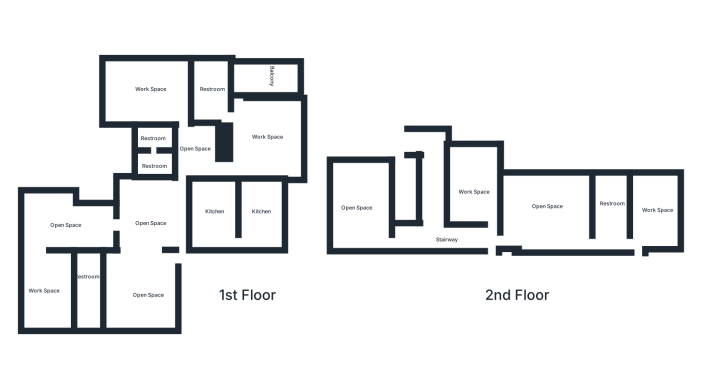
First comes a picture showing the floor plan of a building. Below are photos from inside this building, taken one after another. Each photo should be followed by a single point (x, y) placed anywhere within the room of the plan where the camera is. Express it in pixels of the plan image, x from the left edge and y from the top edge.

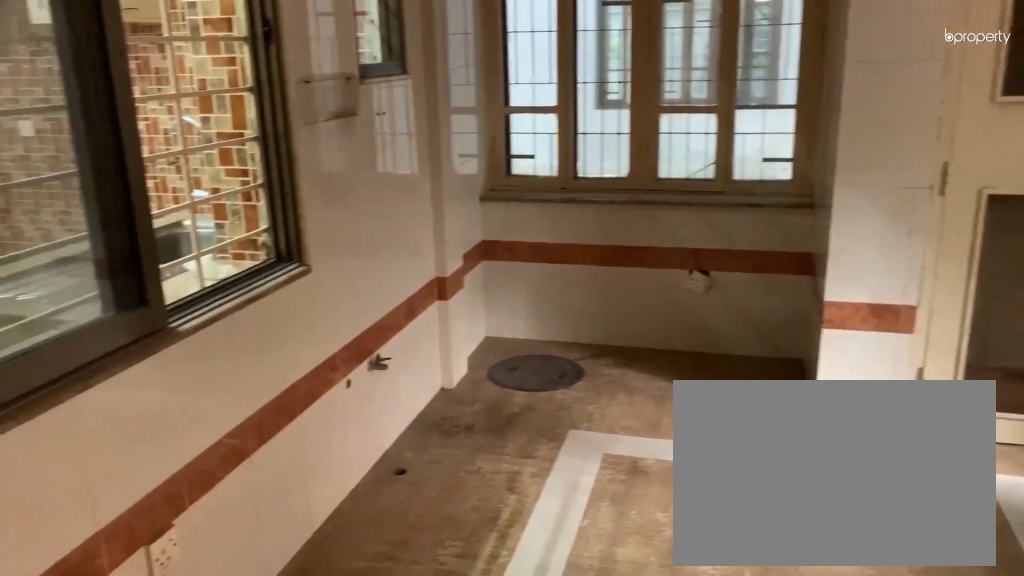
(263, 218)
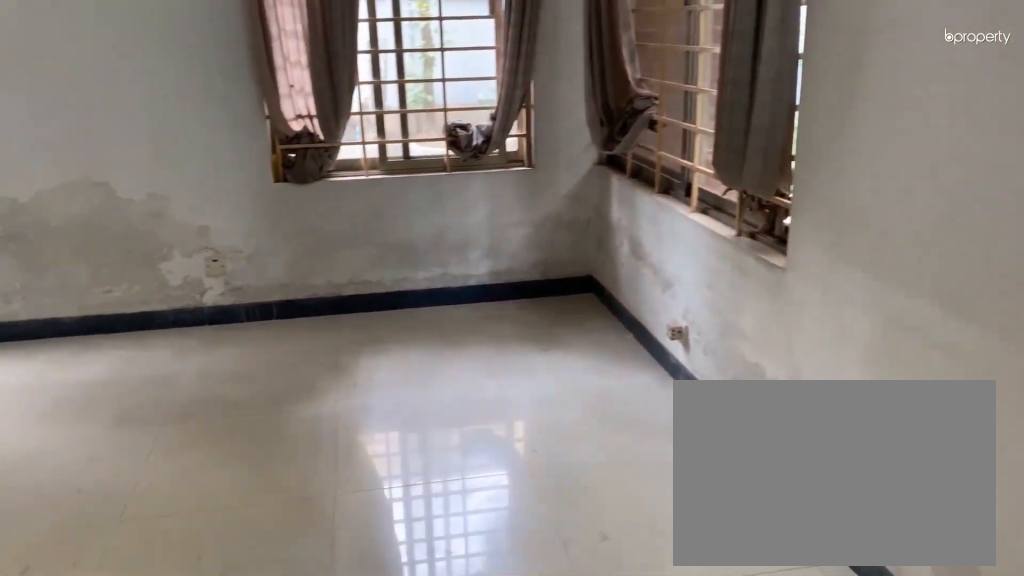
(150, 98)
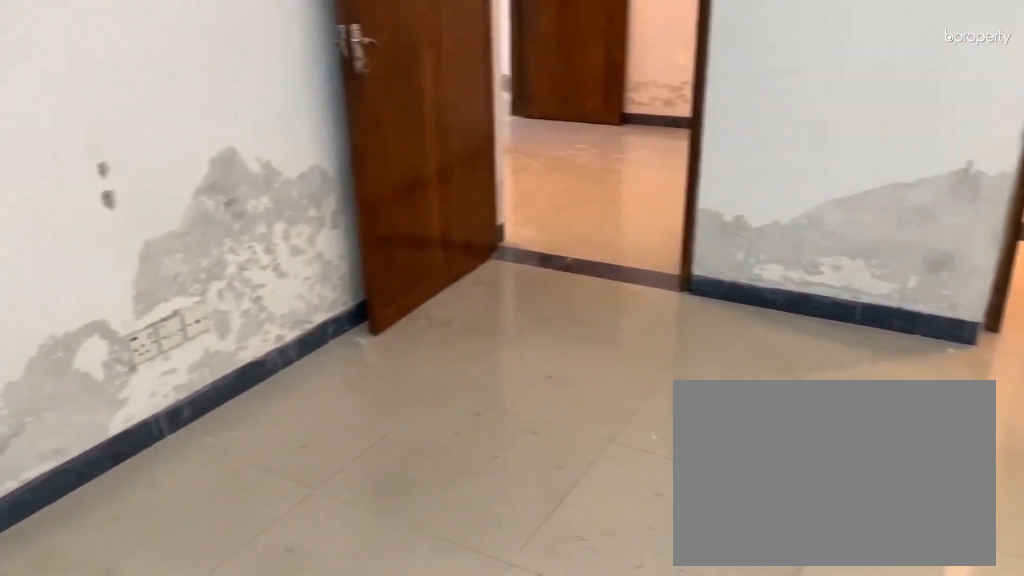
(150, 98)
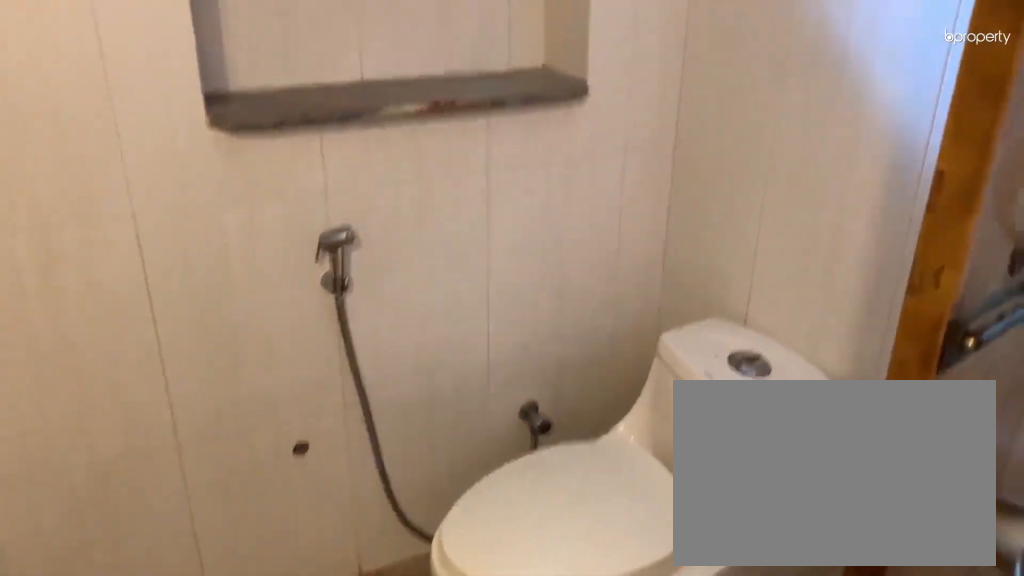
(152, 162)
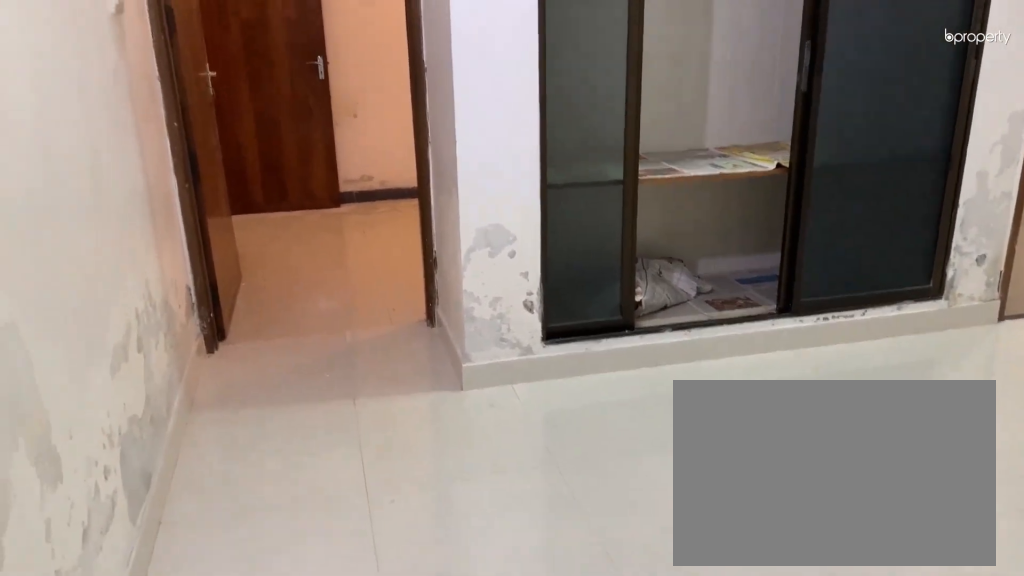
(263, 130)
